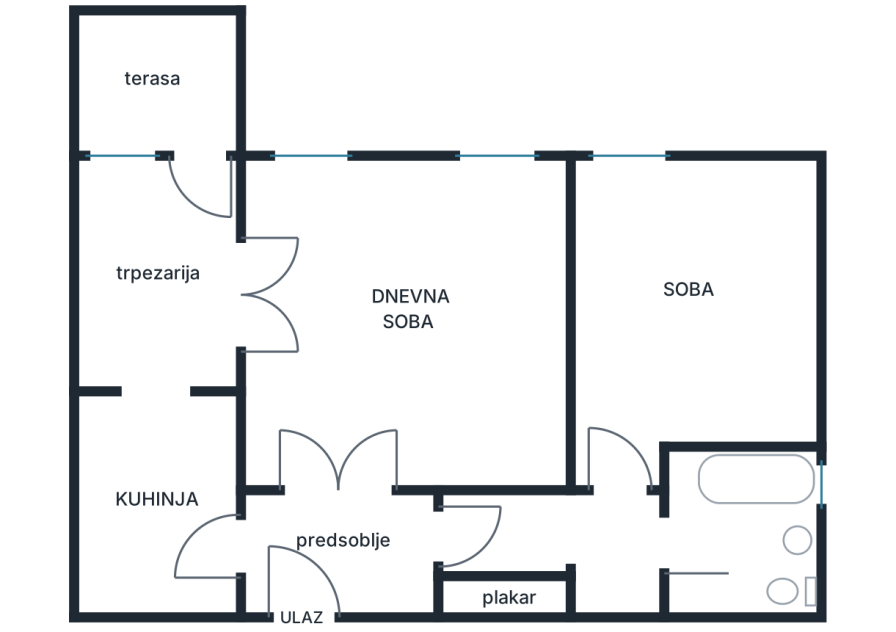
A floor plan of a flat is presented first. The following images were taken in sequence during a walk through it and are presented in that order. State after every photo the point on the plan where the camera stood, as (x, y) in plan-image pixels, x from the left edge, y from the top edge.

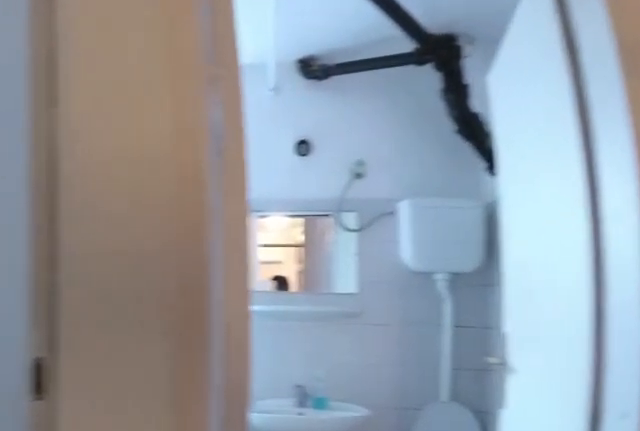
(575, 564)
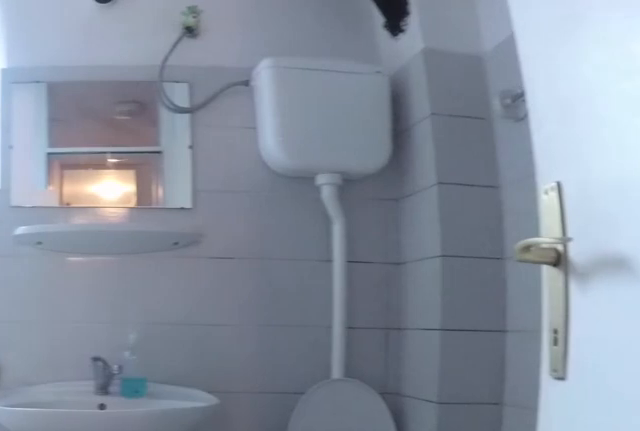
(655, 543)
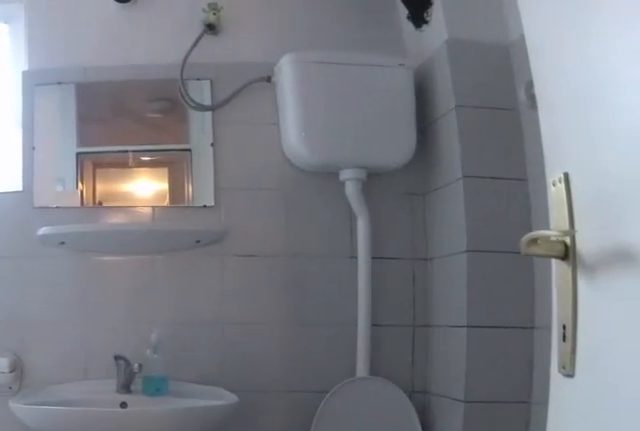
(651, 534)
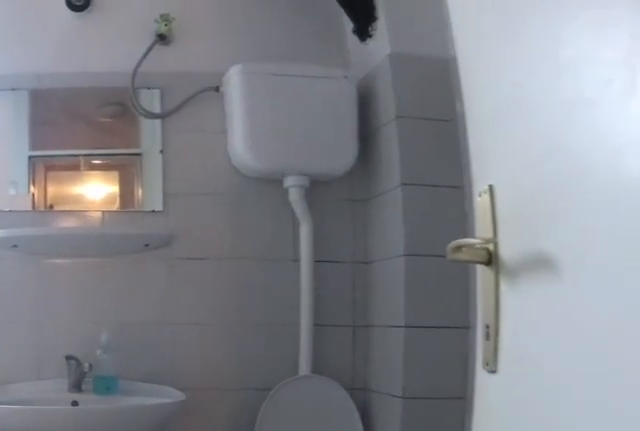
(650, 530)
